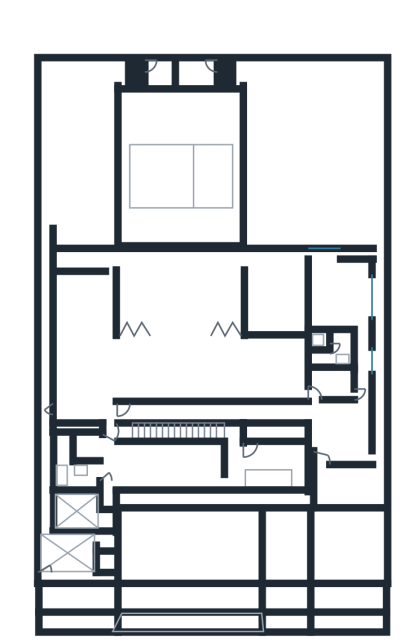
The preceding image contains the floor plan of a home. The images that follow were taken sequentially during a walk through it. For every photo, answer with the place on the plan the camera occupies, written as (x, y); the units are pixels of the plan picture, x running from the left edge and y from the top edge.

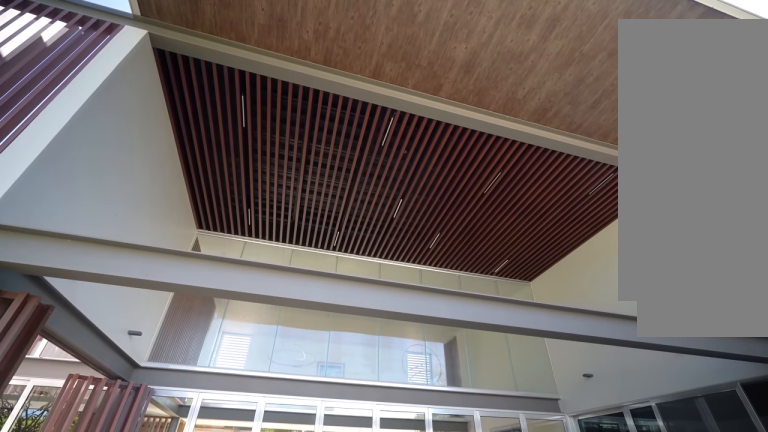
(238, 232)
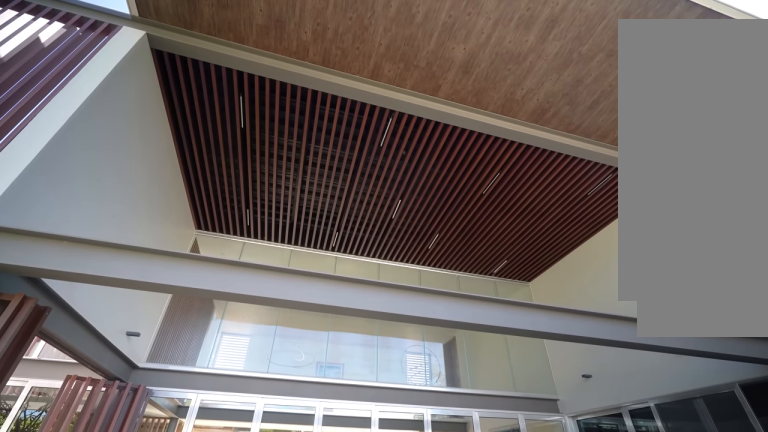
(233, 233)
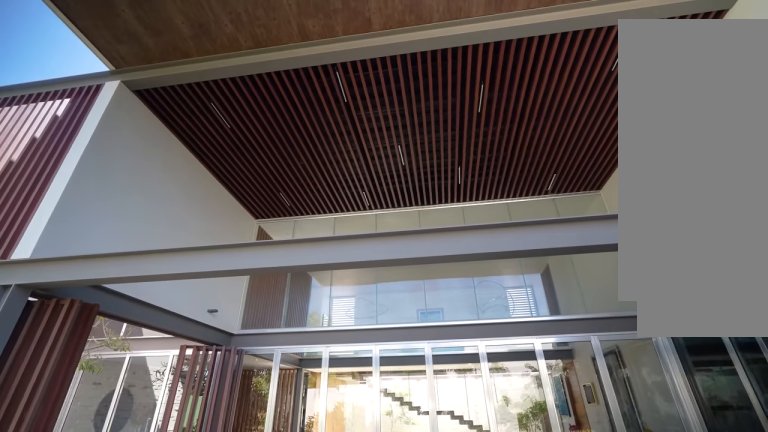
(185, 239)
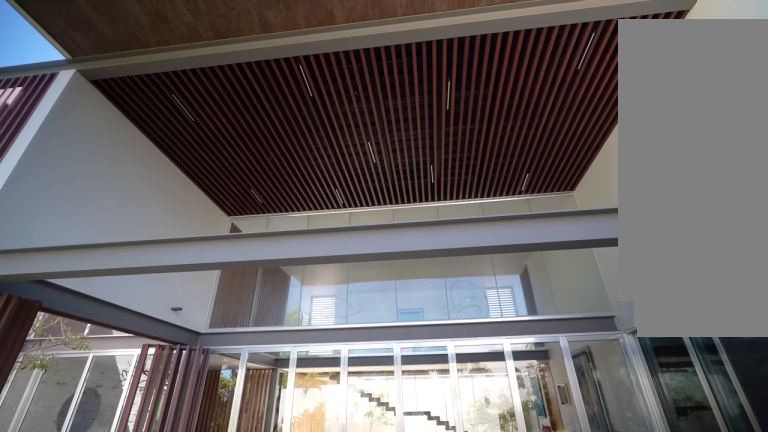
(186, 238)
